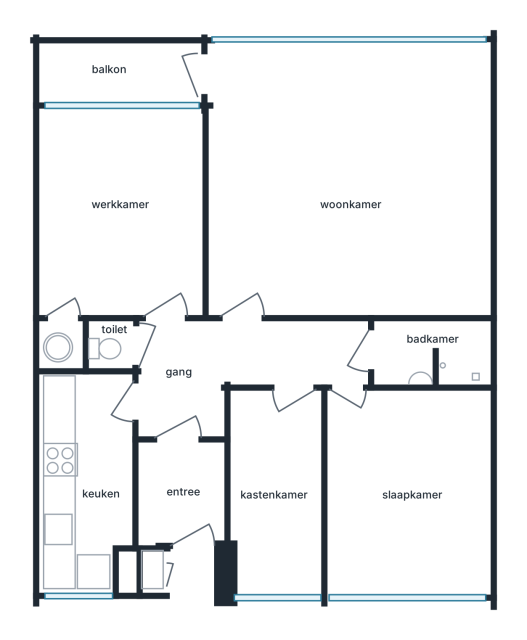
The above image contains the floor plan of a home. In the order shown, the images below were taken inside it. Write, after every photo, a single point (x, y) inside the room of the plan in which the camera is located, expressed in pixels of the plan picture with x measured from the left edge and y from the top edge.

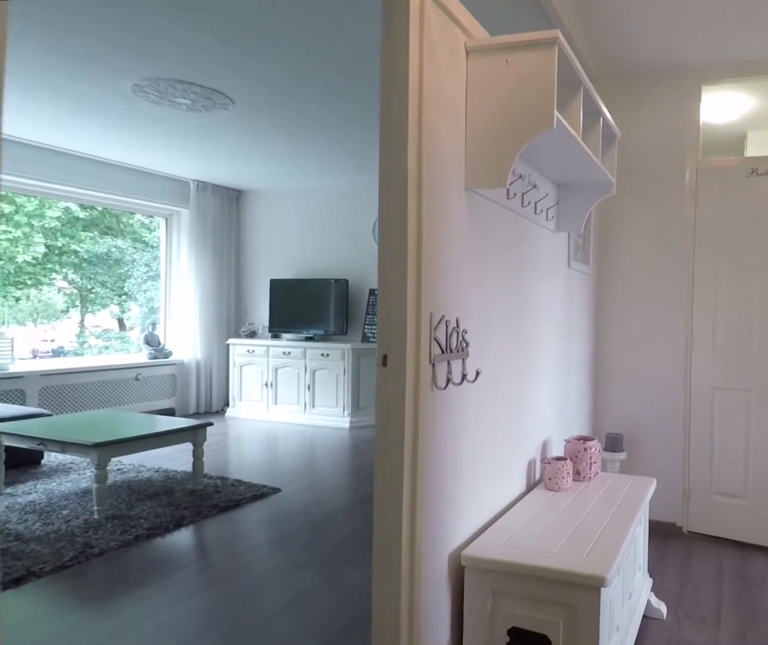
(237, 365)
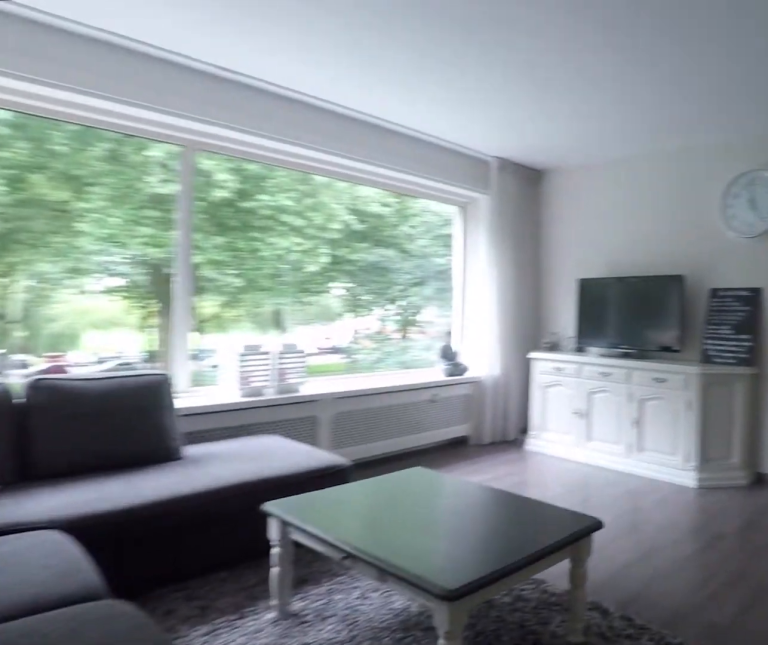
(348, 181)
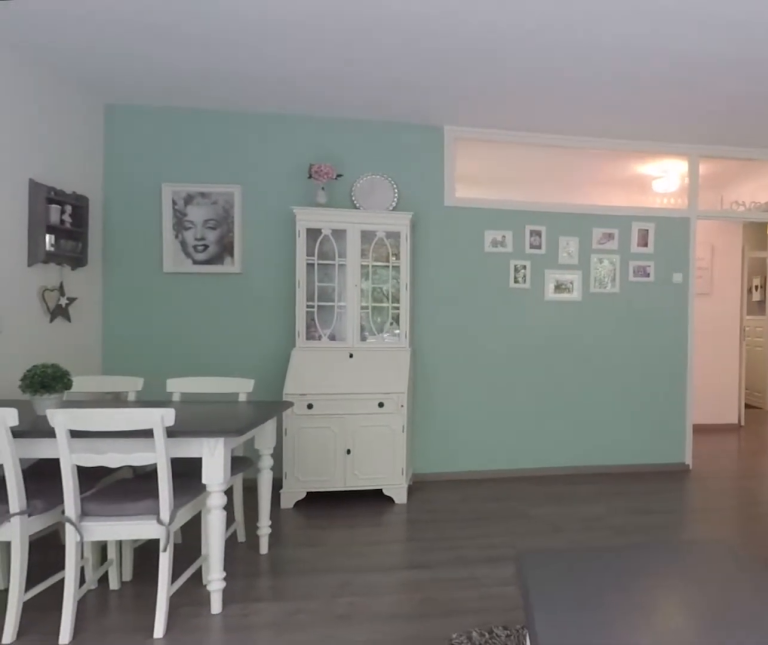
(348, 181)
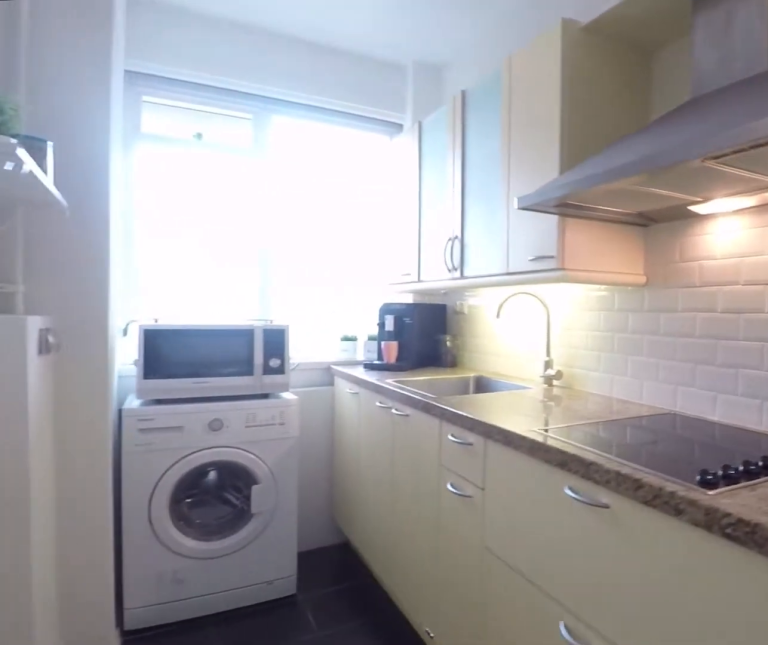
(85, 479)
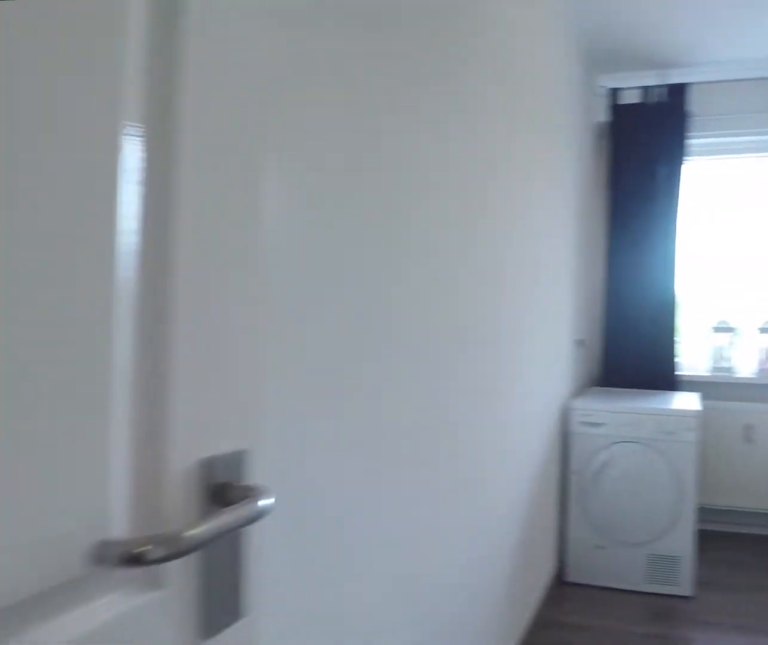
(276, 491)
